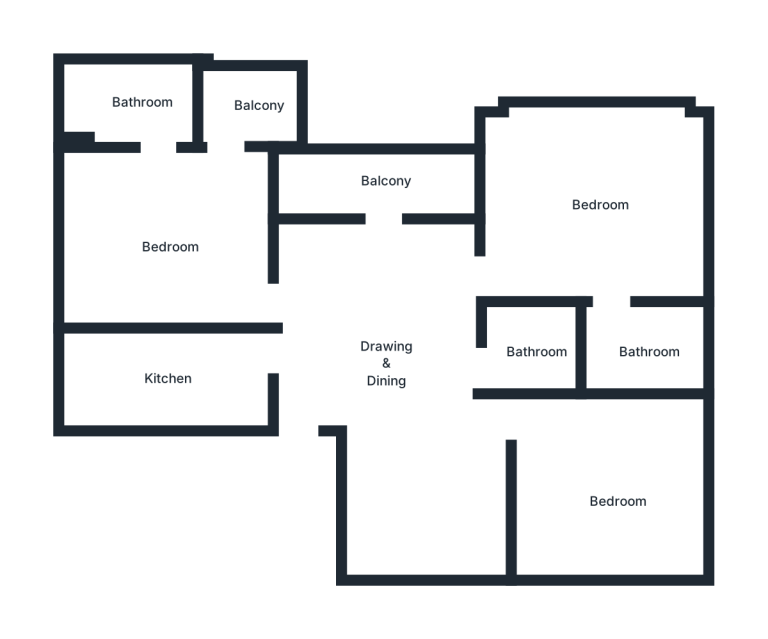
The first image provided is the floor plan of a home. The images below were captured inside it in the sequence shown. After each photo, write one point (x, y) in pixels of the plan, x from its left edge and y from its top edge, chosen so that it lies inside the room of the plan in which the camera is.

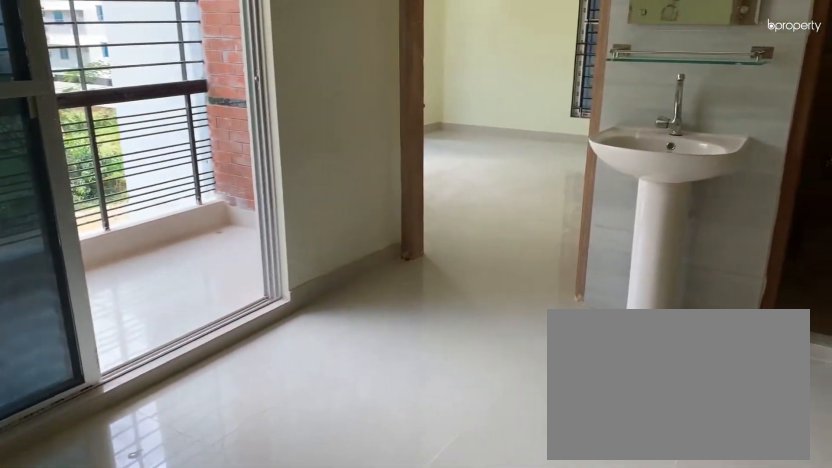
(387, 375)
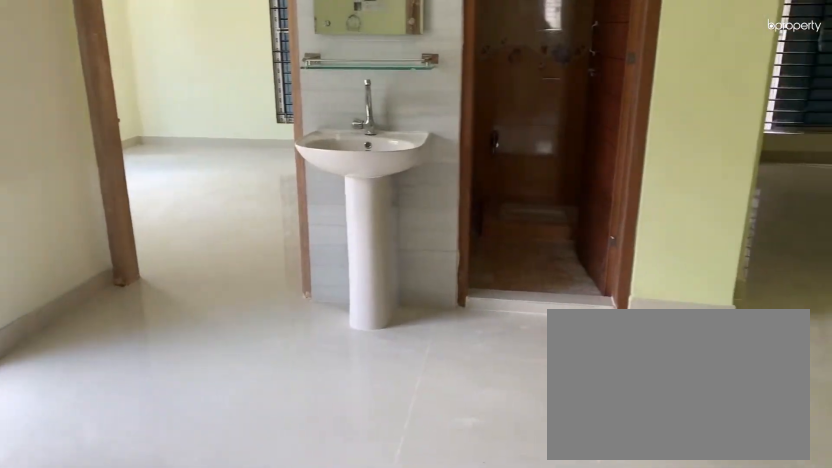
(387, 375)
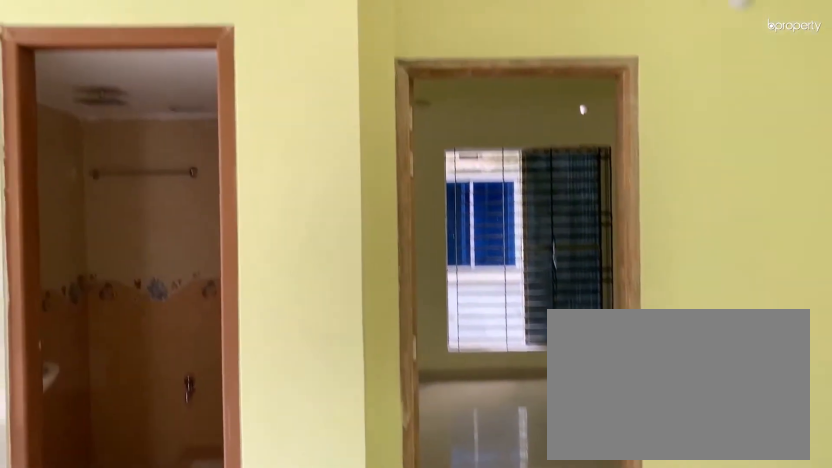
(425, 506)
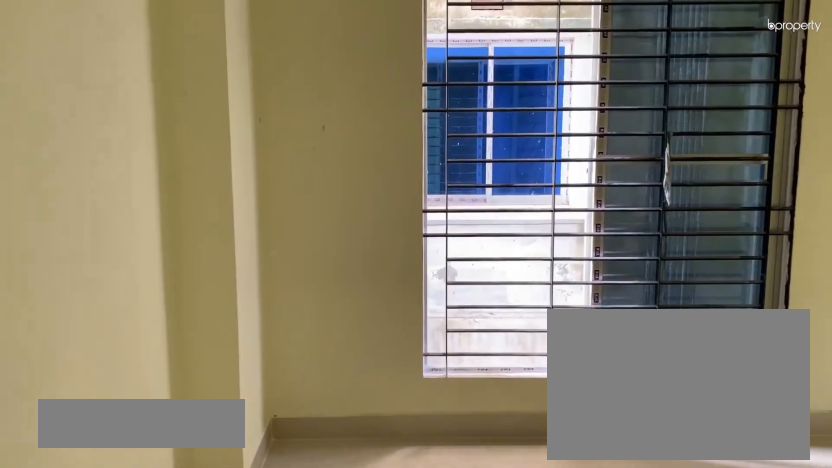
(614, 498)
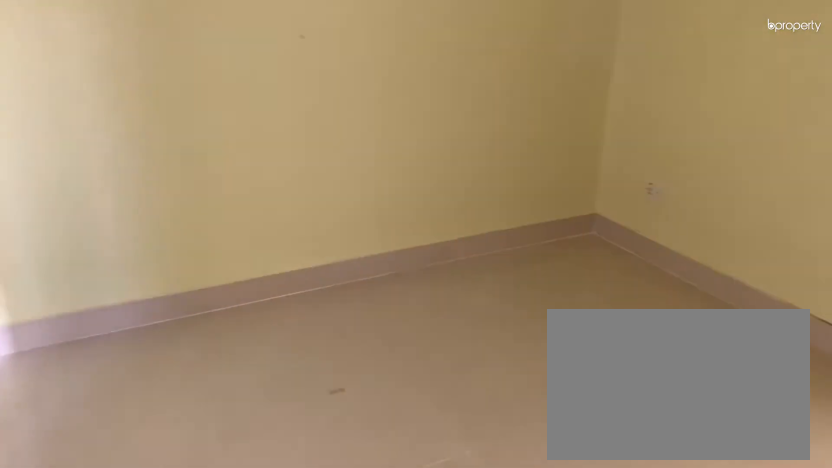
(614, 498)
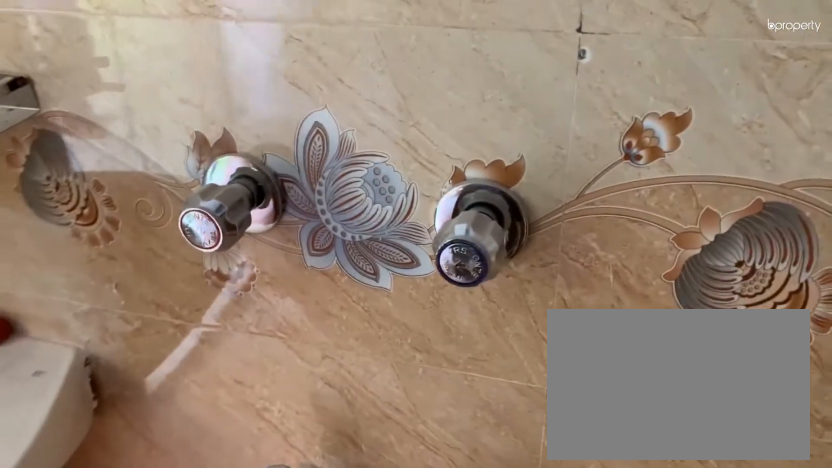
(538, 350)
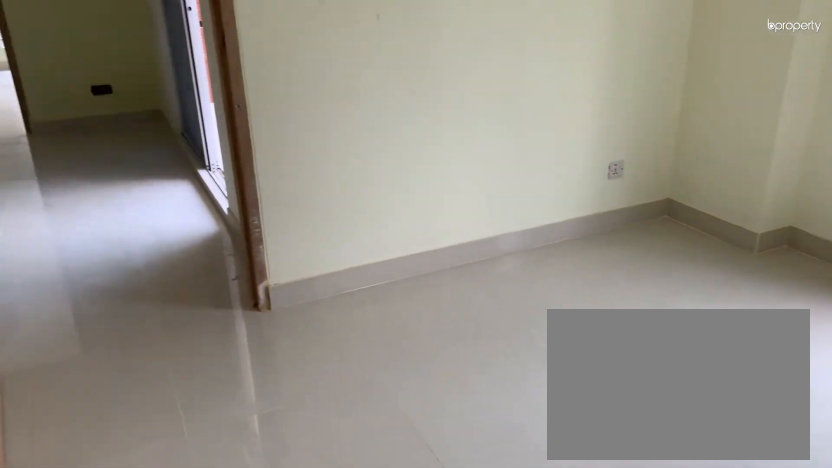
(595, 209)
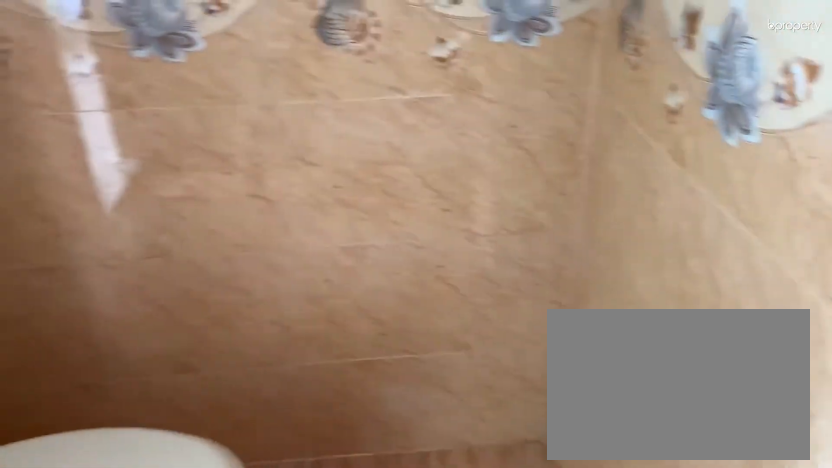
(648, 345)
